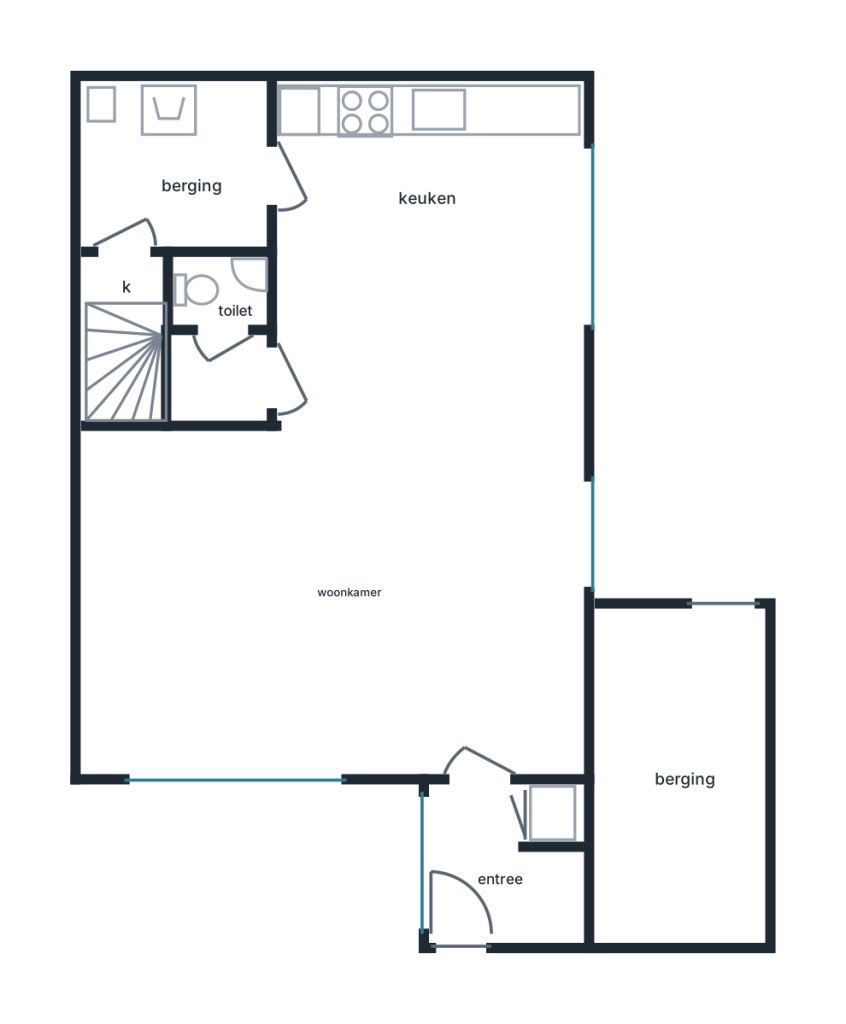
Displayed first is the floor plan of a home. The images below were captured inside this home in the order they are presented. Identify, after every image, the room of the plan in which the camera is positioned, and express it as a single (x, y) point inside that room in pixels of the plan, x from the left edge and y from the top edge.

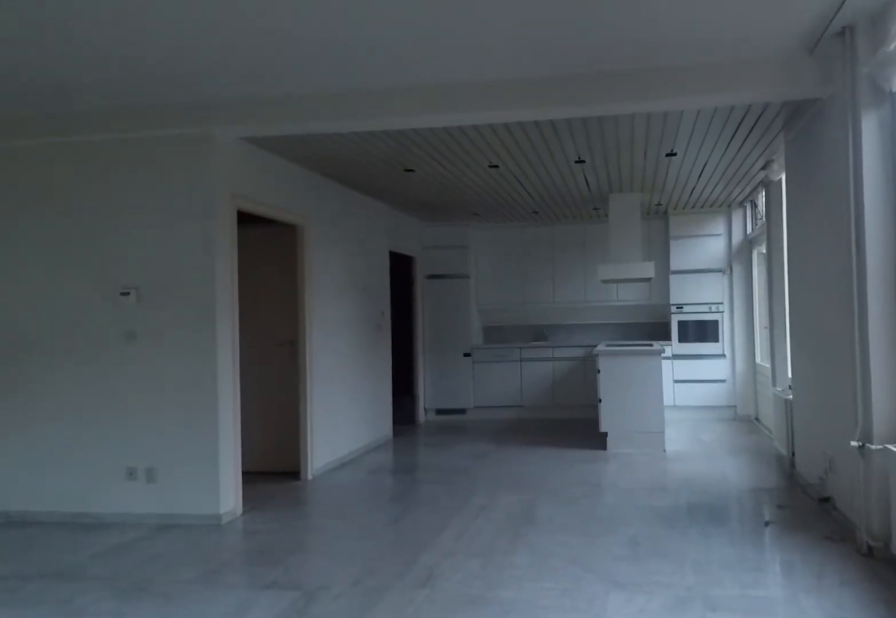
(260, 604)
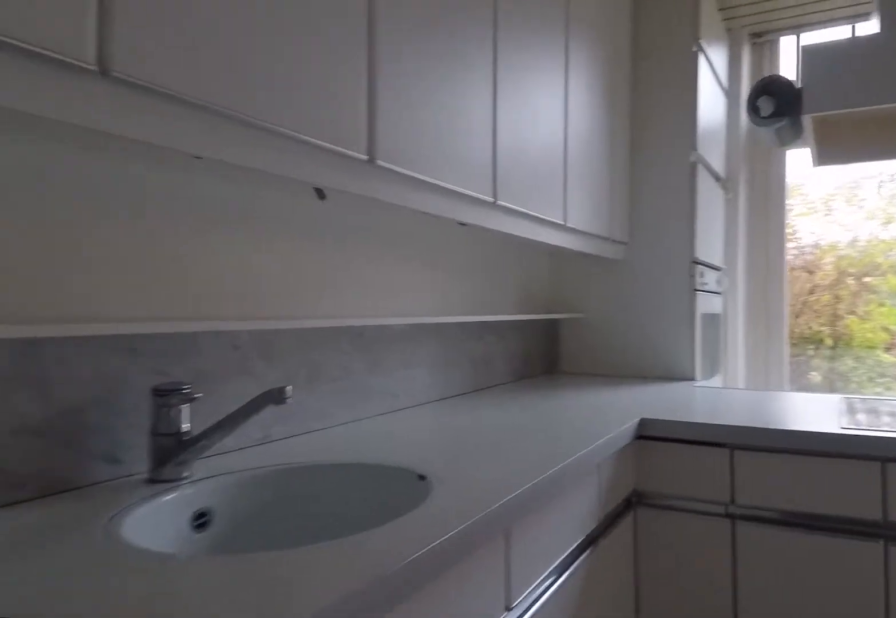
(428, 168)
